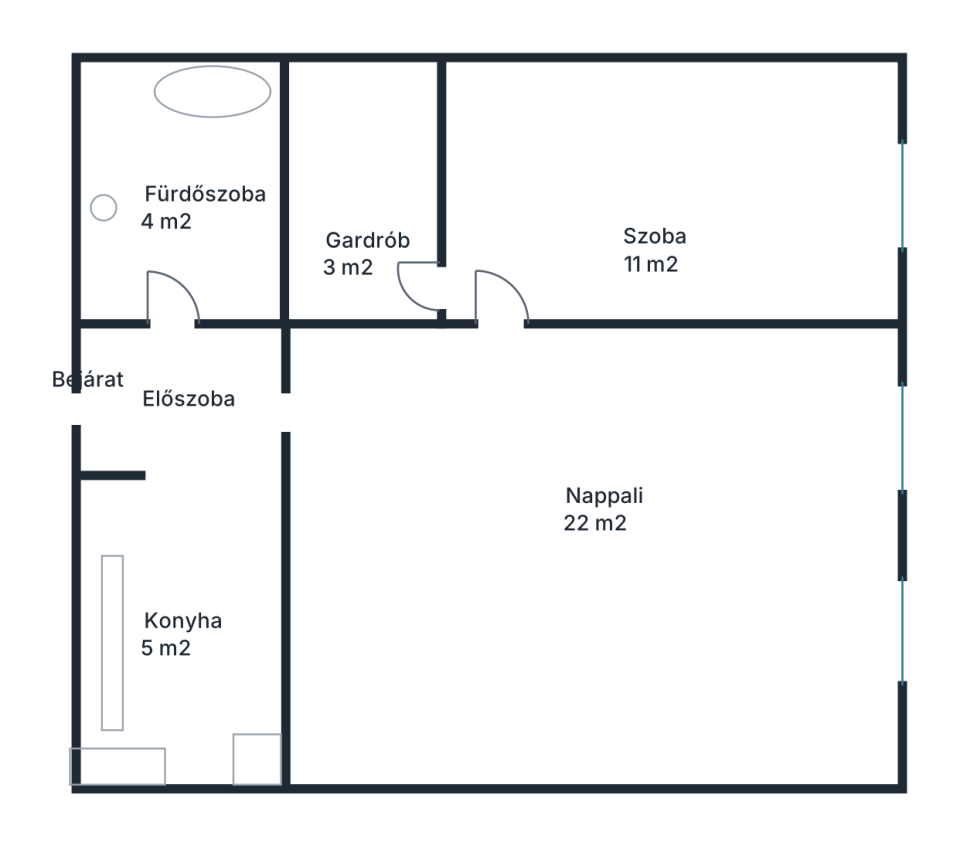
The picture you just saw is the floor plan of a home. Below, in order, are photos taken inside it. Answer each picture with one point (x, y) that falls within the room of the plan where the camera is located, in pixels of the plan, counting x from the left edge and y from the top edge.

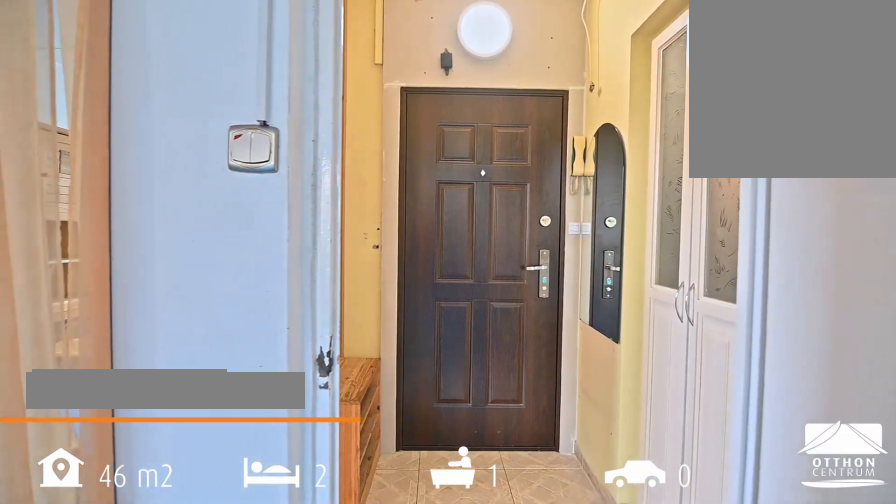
(181, 404)
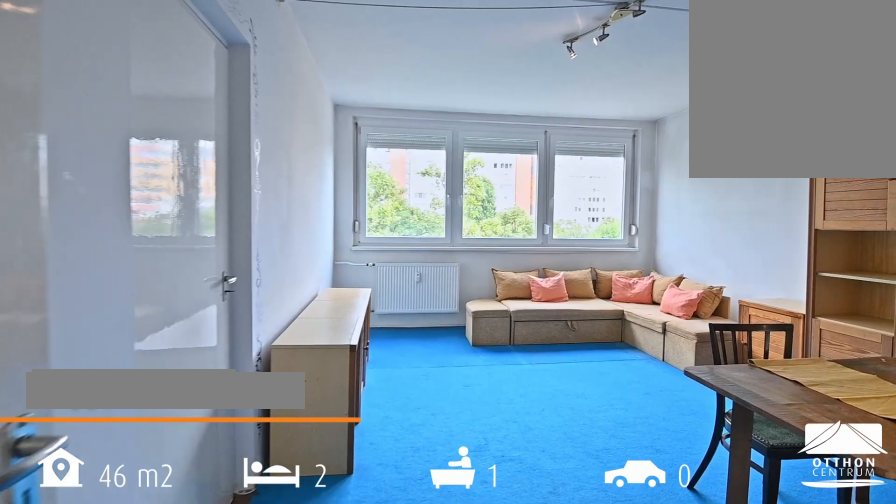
(610, 437)
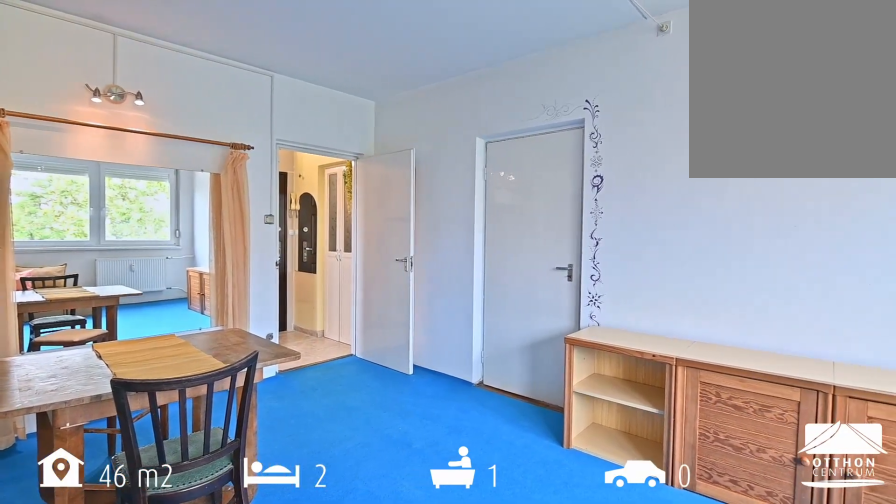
(610, 437)
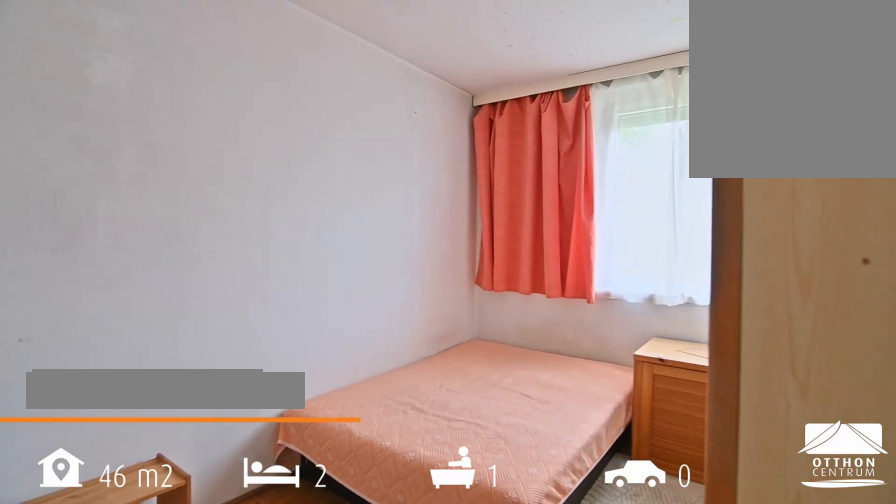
(526, 177)
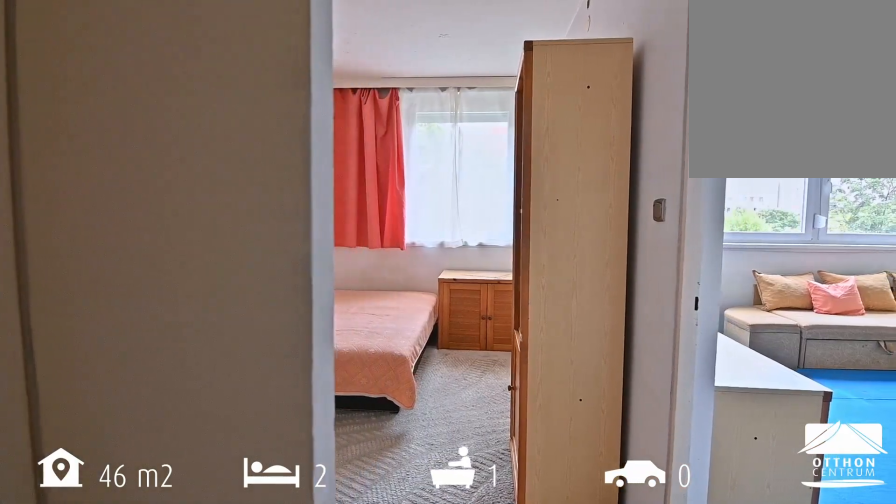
(526, 177)
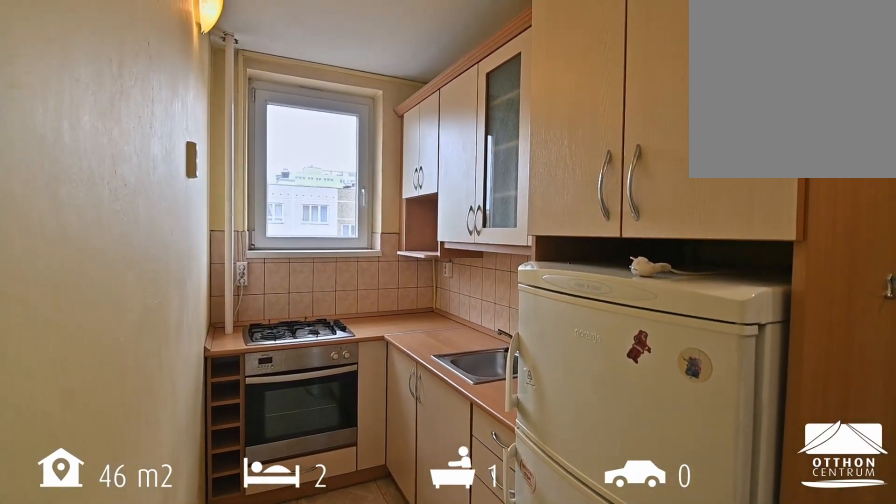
(181, 547)
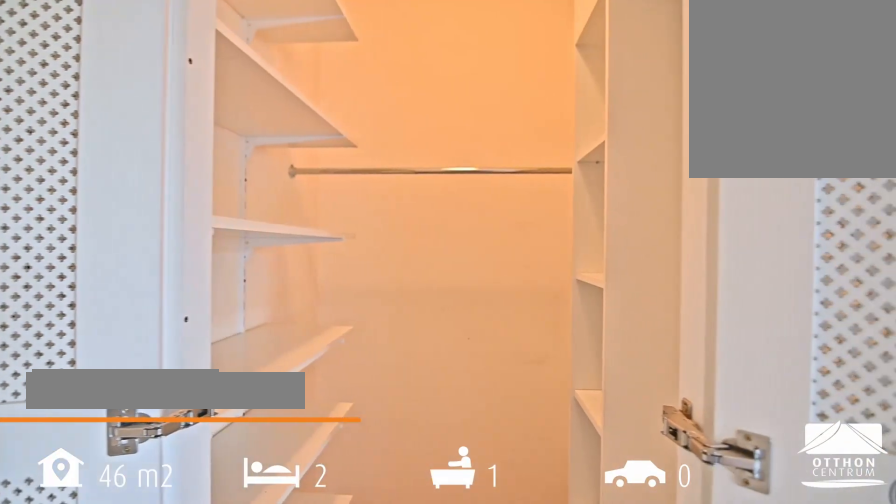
(358, 193)
